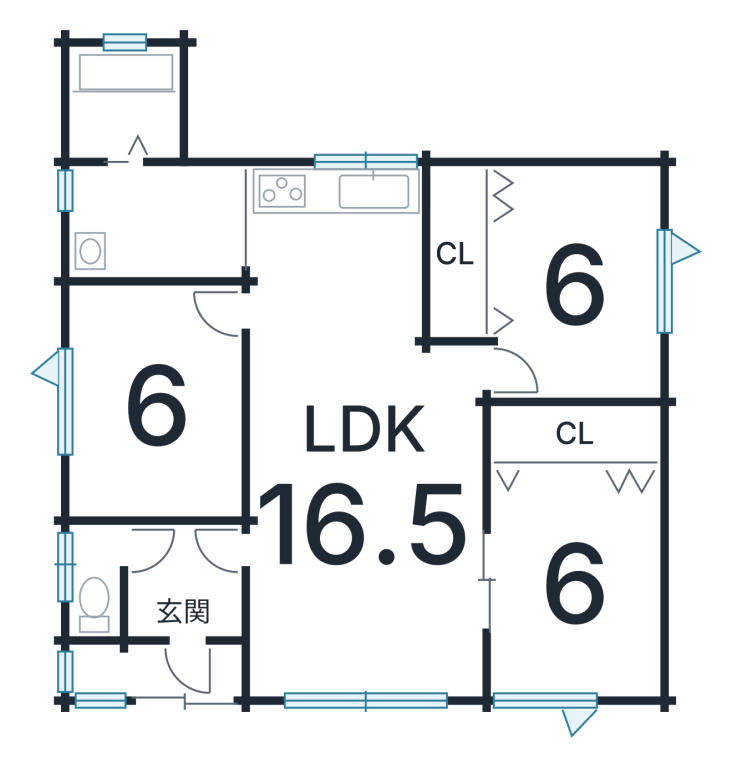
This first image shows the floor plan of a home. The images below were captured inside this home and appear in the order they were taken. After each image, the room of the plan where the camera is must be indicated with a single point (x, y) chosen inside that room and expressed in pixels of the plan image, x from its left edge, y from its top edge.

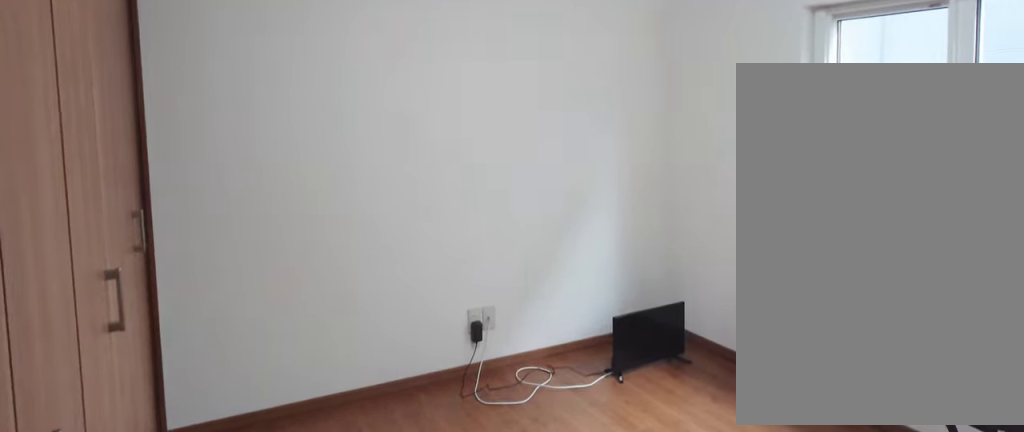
(566, 303)
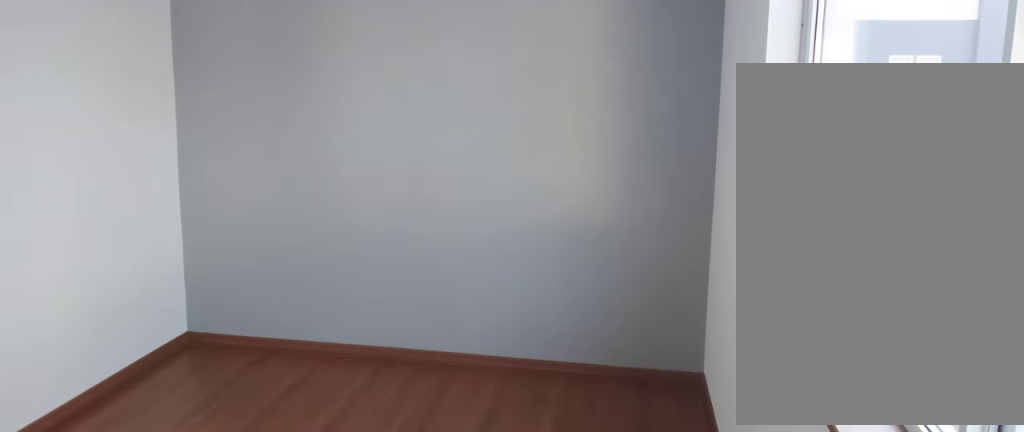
(146, 416)
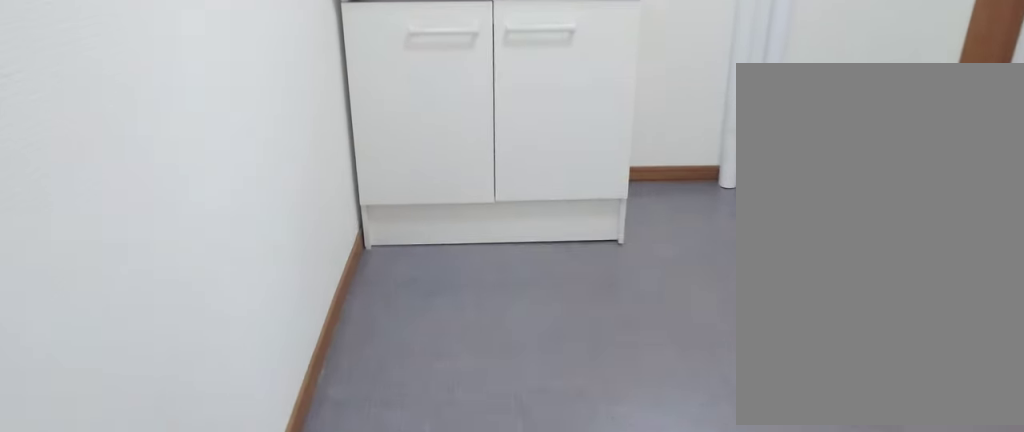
(169, 228)
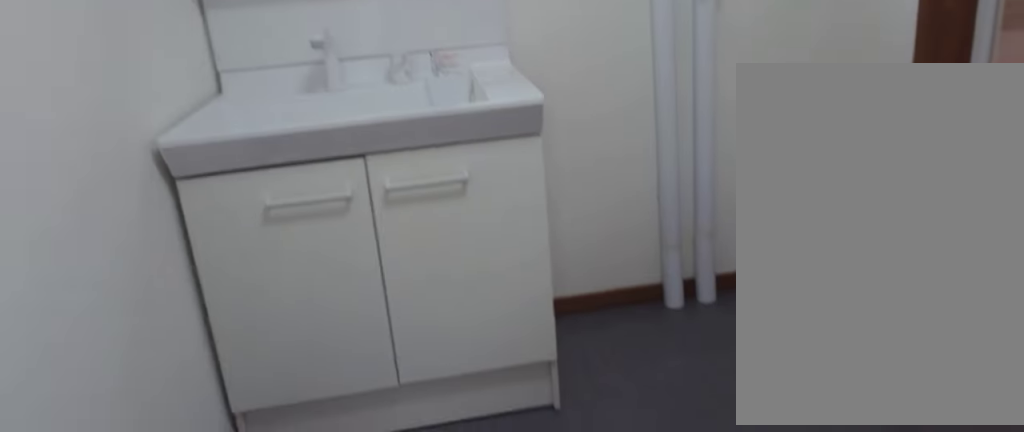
(169, 228)
